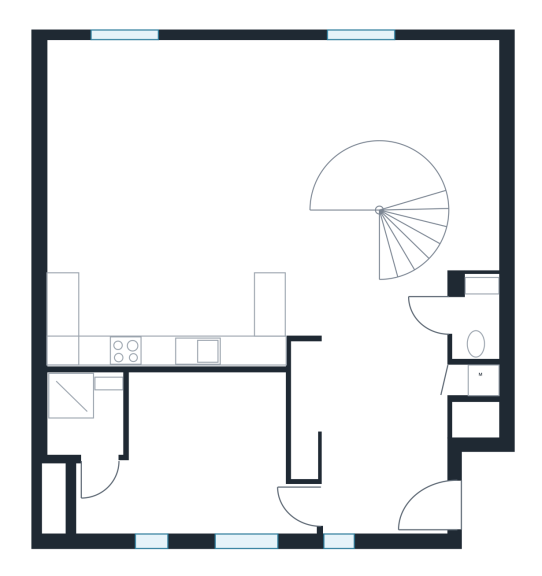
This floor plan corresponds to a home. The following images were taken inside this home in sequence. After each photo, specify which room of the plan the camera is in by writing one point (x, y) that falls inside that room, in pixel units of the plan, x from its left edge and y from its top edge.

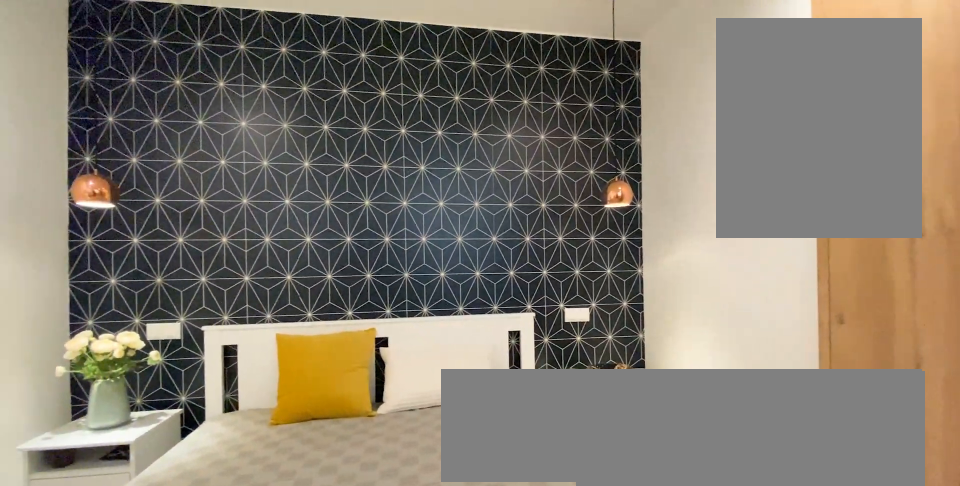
(202, 444)
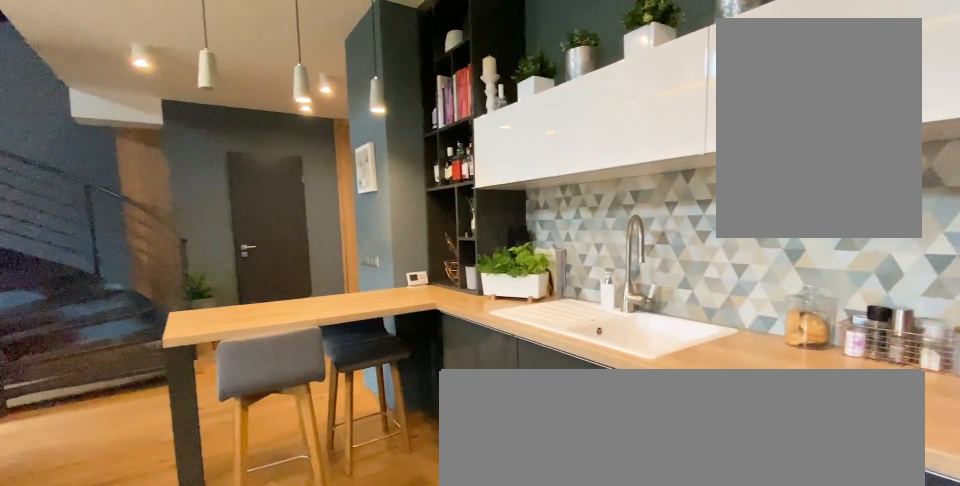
(200, 200)
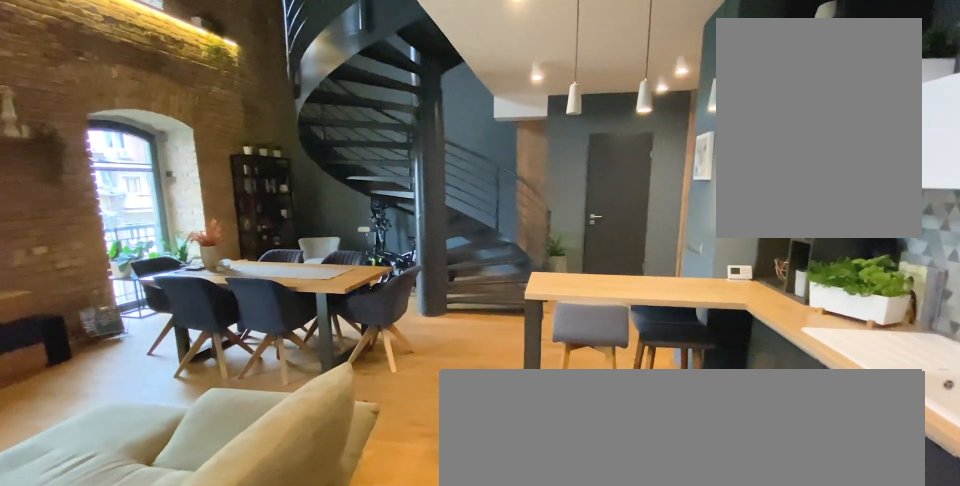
(200, 200)
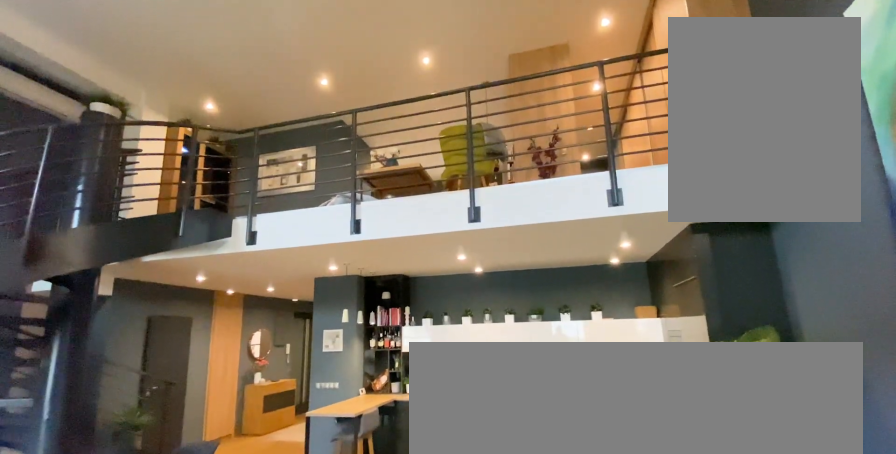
(200, 201)
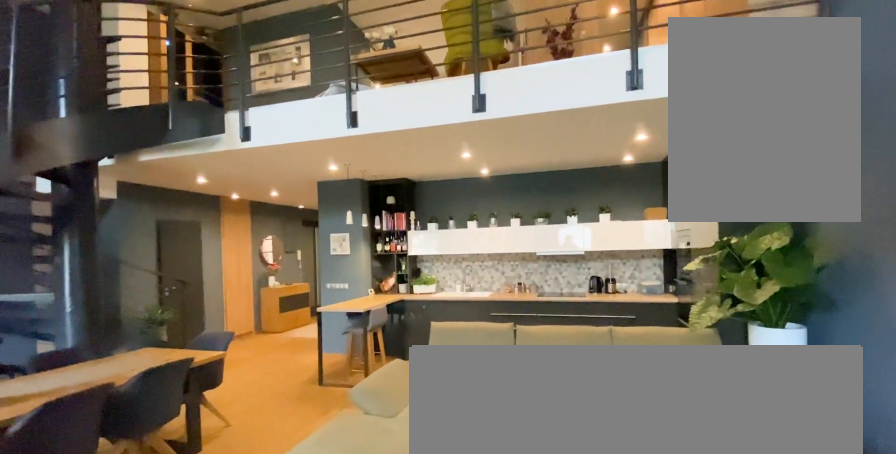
(200, 200)
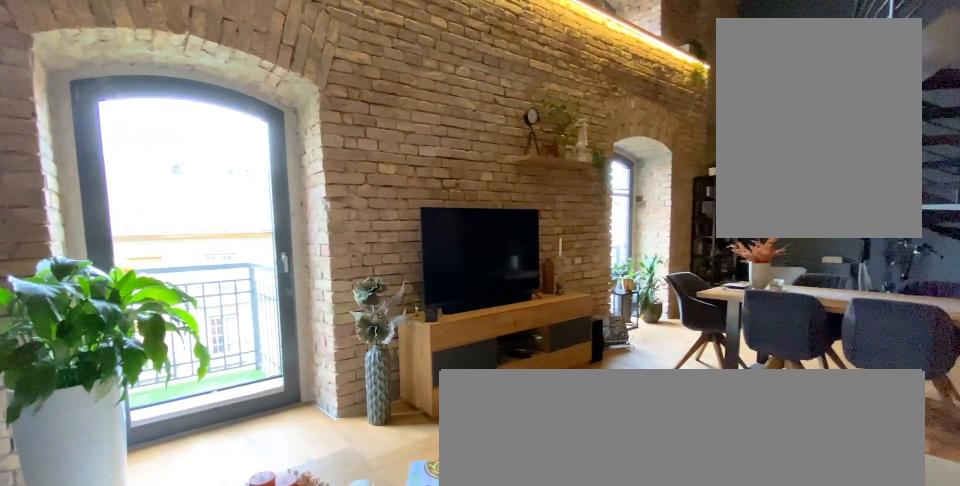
(200, 200)
